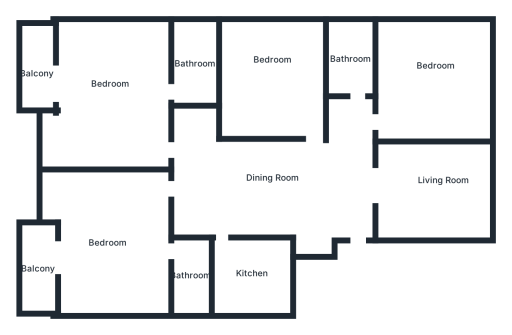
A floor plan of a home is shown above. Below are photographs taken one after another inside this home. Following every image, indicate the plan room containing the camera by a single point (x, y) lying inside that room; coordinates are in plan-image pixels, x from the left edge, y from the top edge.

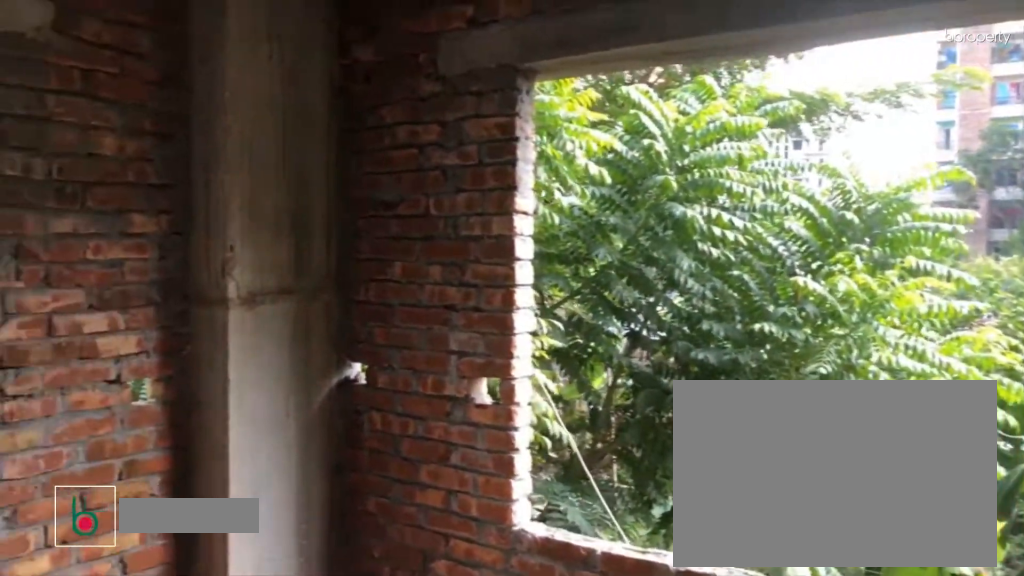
(440, 79)
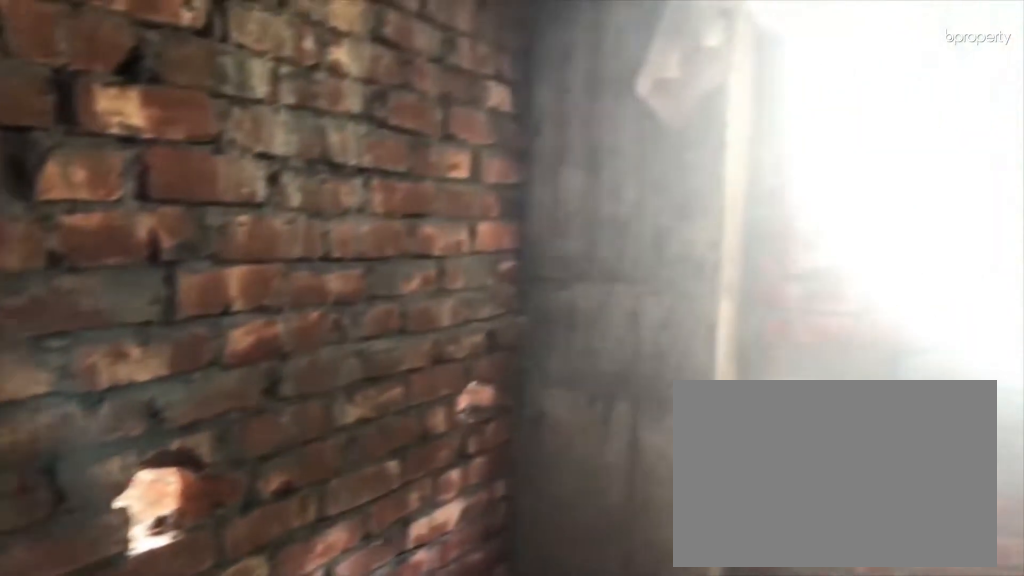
(349, 48)
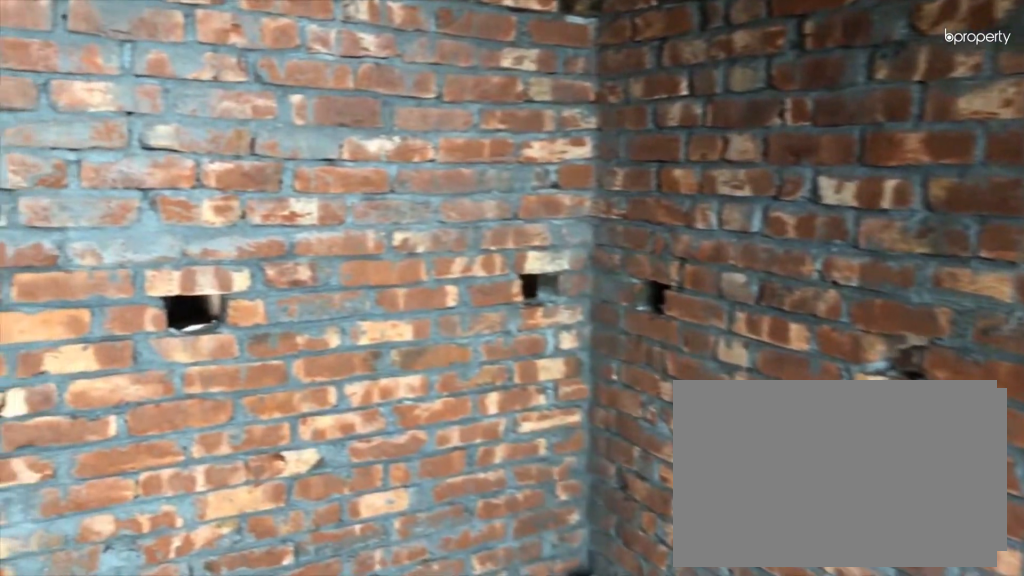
(274, 64)
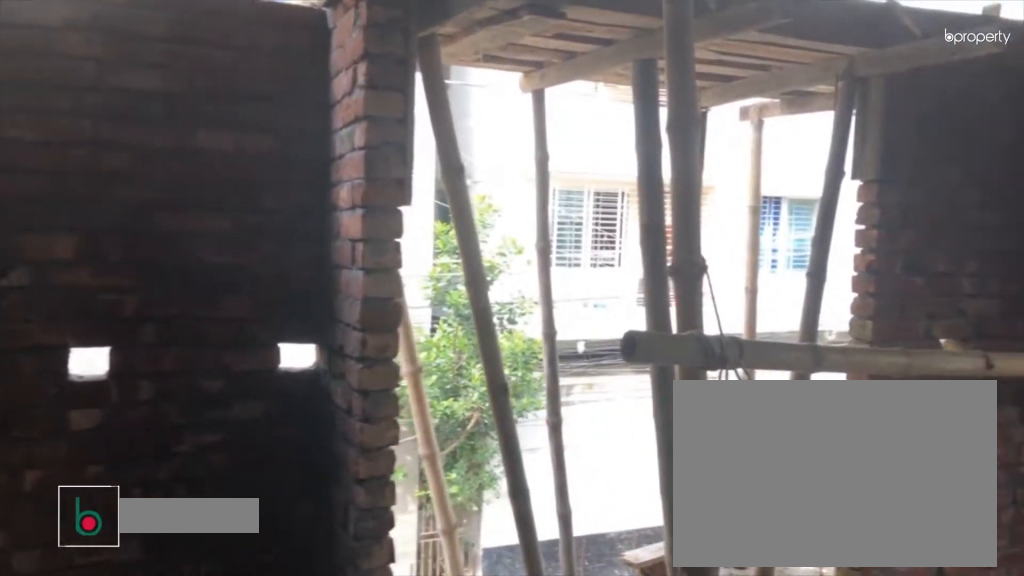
(114, 83)
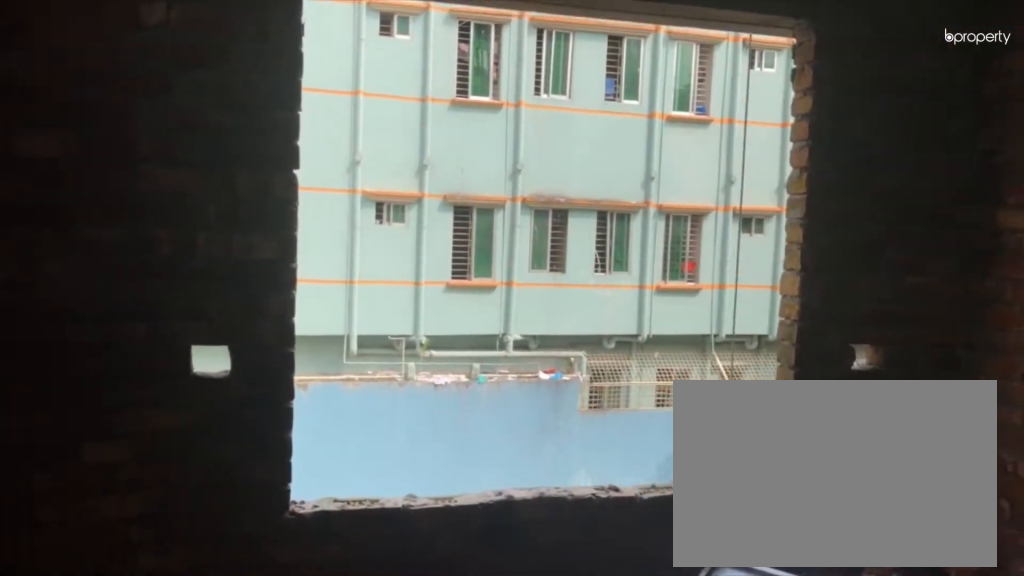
(113, 83)
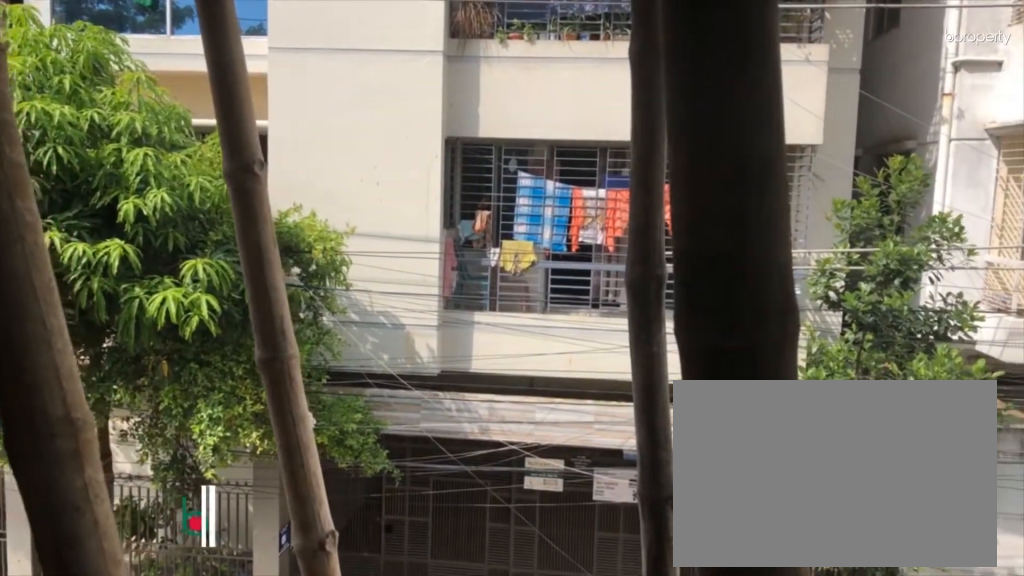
(40, 67)
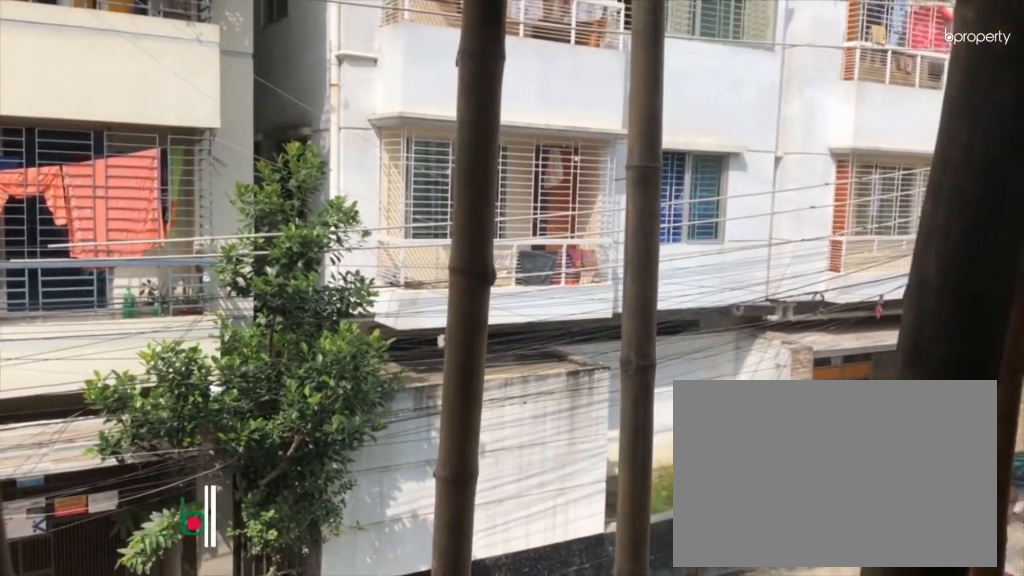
(40, 67)
